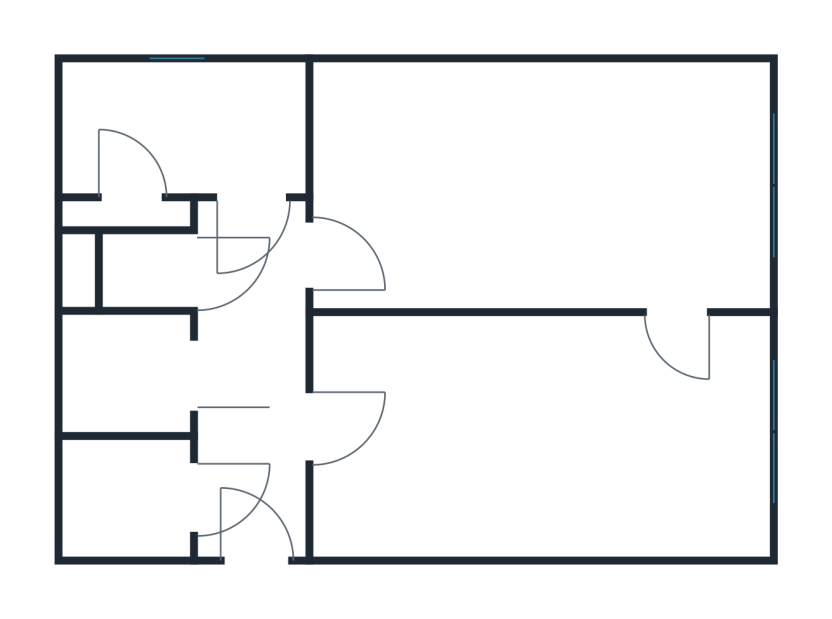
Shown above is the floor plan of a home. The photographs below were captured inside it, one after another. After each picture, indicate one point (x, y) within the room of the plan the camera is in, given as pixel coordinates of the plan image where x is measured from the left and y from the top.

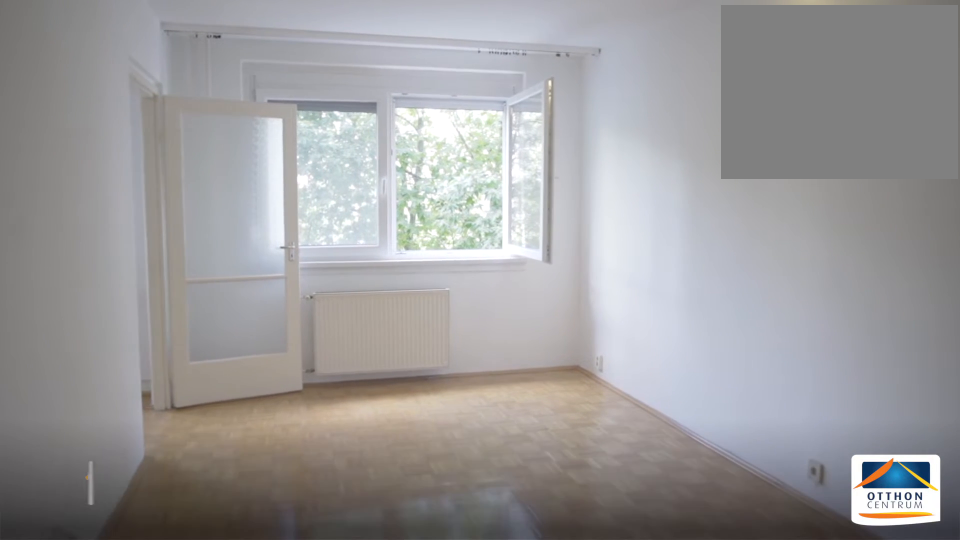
(525, 445)
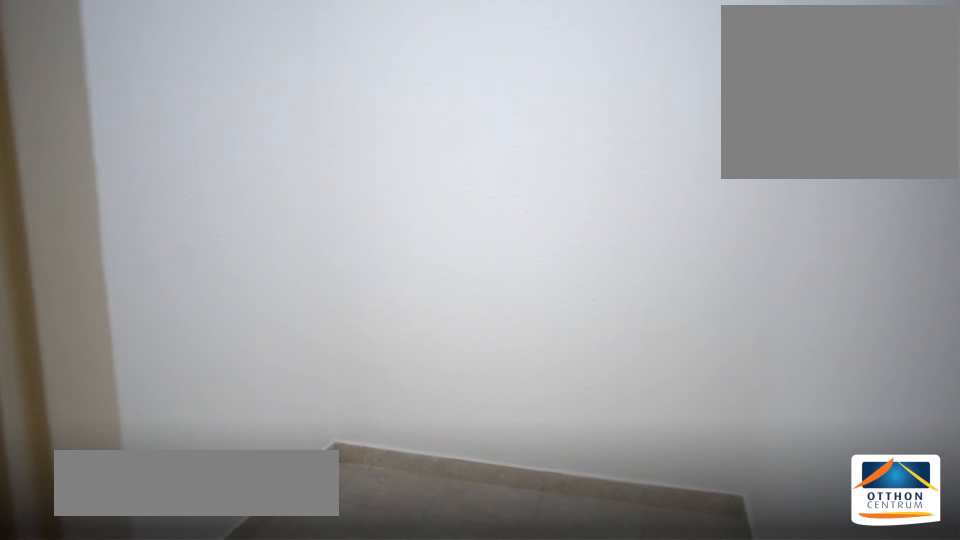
(154, 502)
